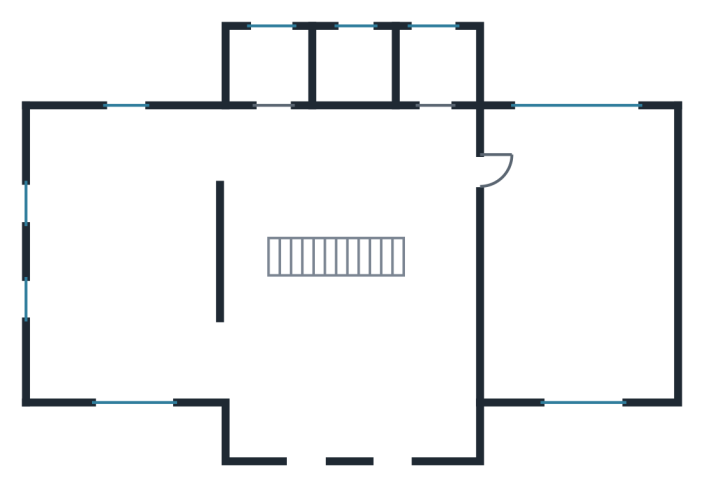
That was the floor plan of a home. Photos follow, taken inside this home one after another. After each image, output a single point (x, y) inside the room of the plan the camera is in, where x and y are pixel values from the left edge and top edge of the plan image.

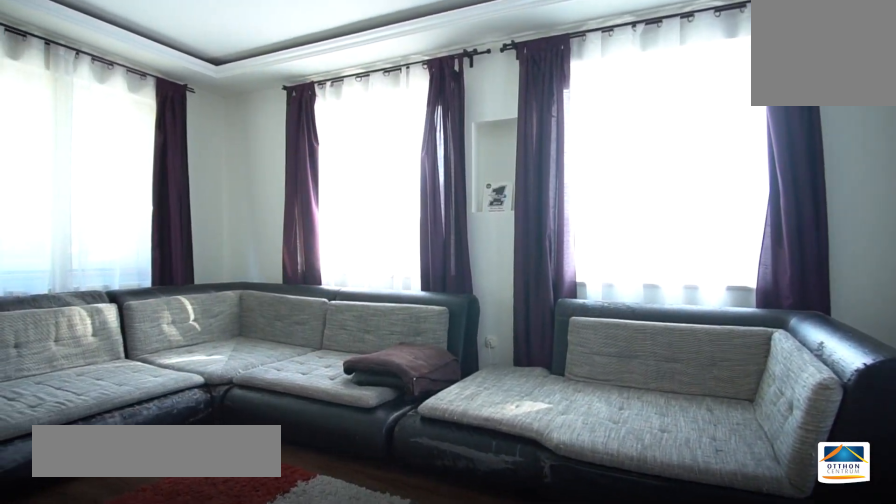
(144, 249)
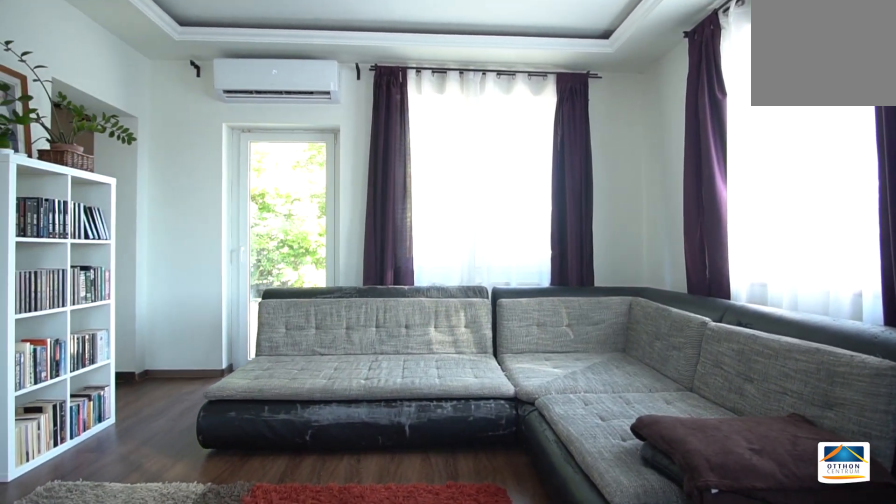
(144, 249)
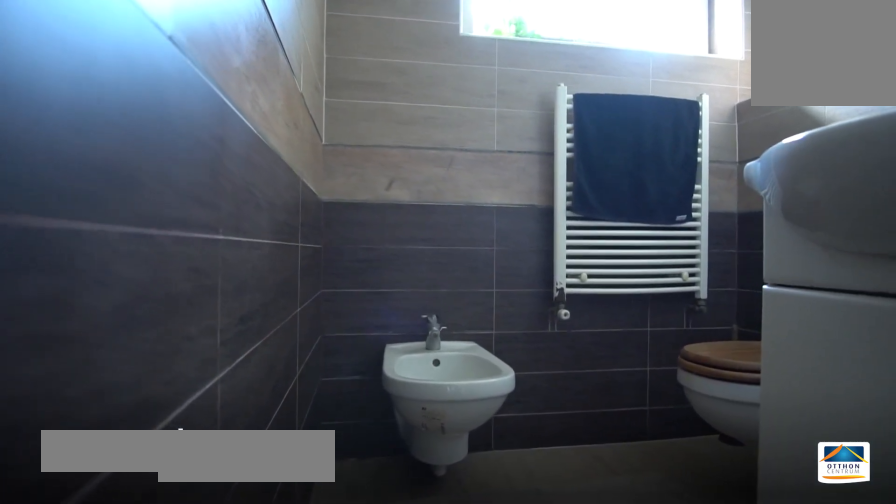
(443, 78)
